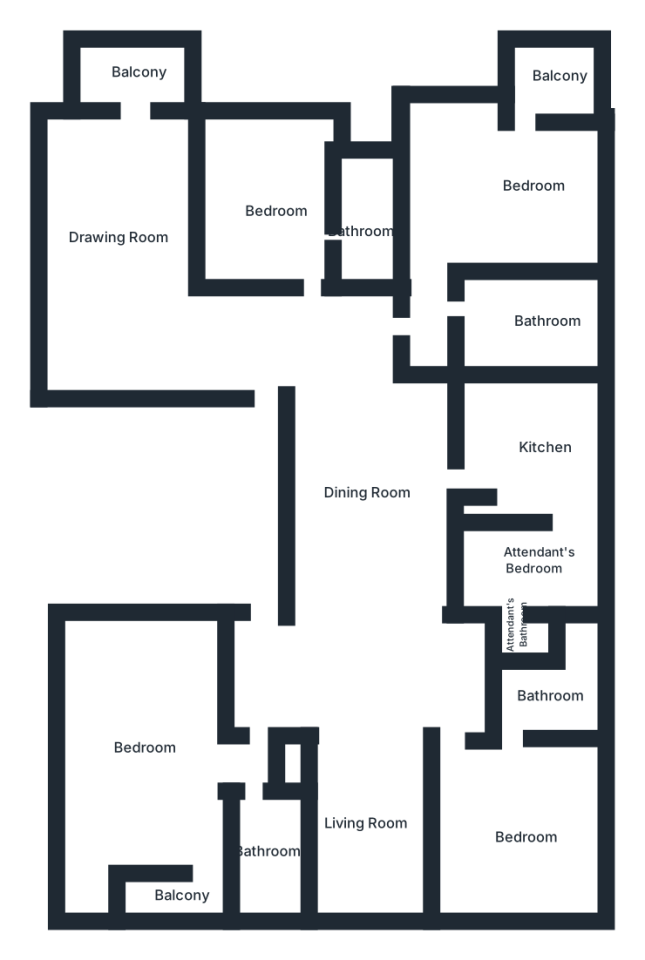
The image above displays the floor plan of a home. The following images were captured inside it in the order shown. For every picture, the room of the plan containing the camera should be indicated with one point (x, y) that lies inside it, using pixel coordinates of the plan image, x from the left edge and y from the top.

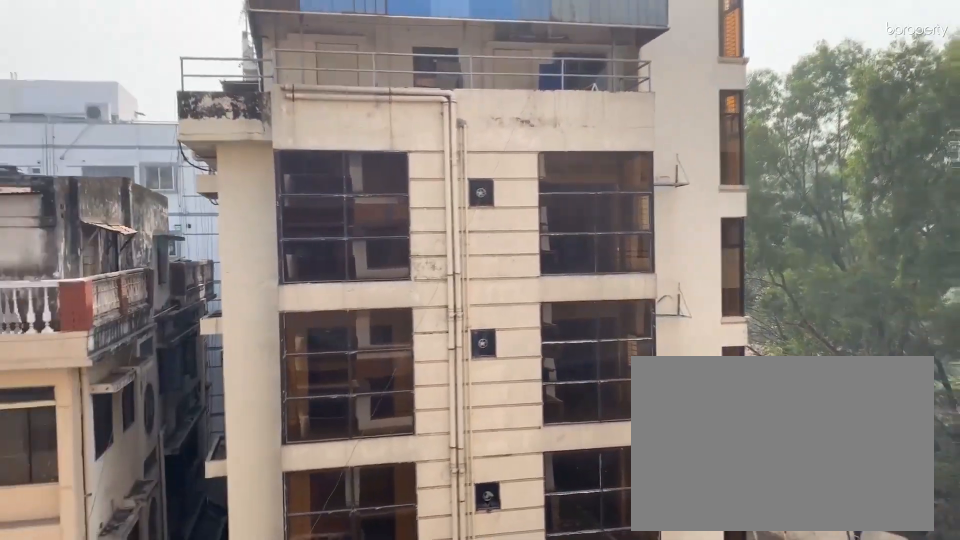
(136, 85)
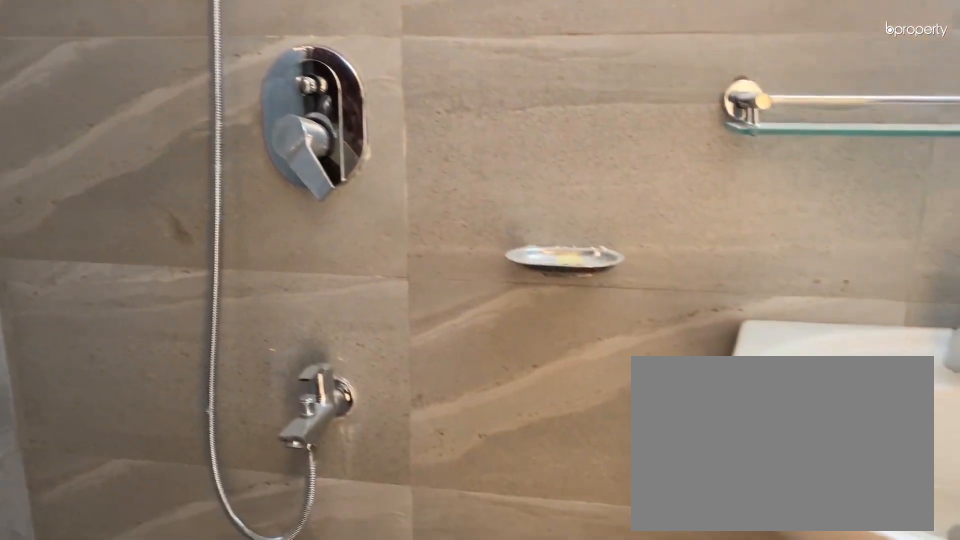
(362, 230)
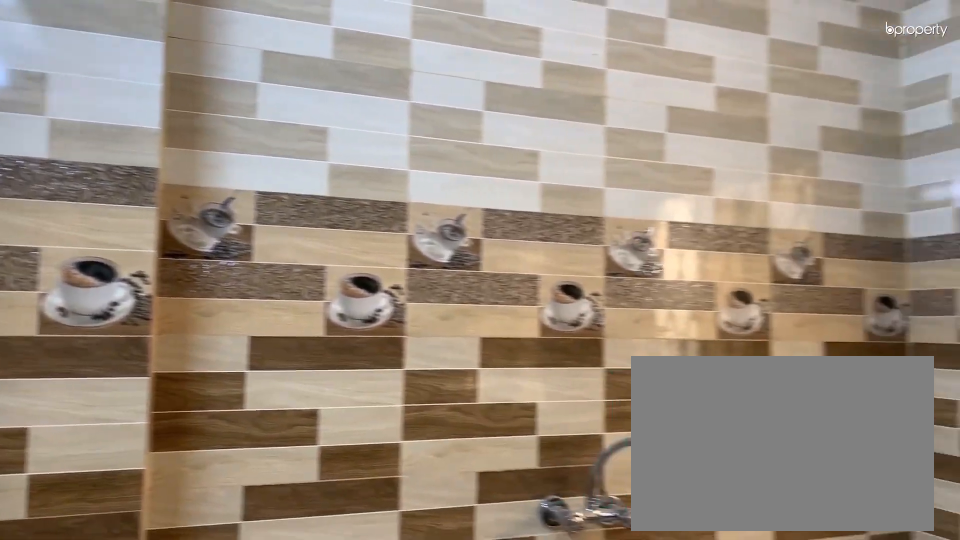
(503, 472)
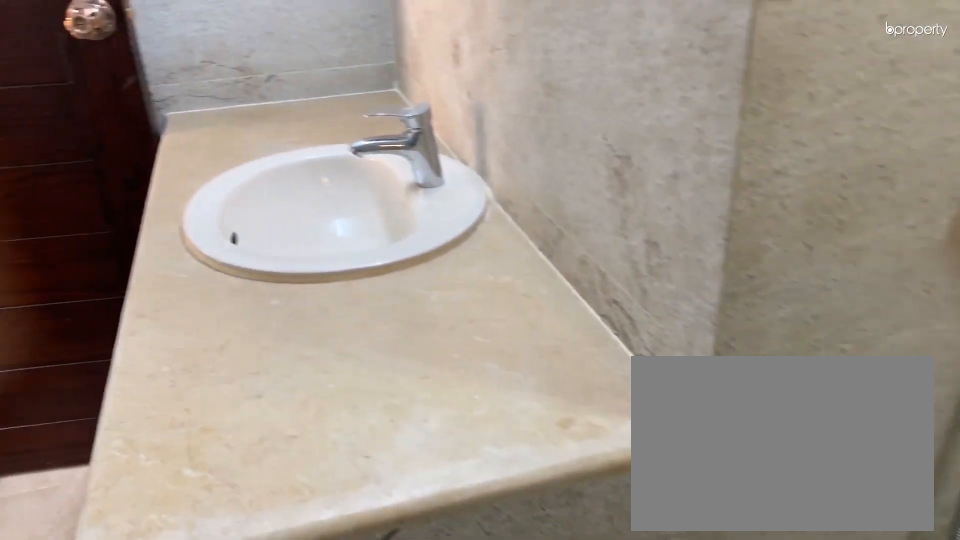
(549, 696)
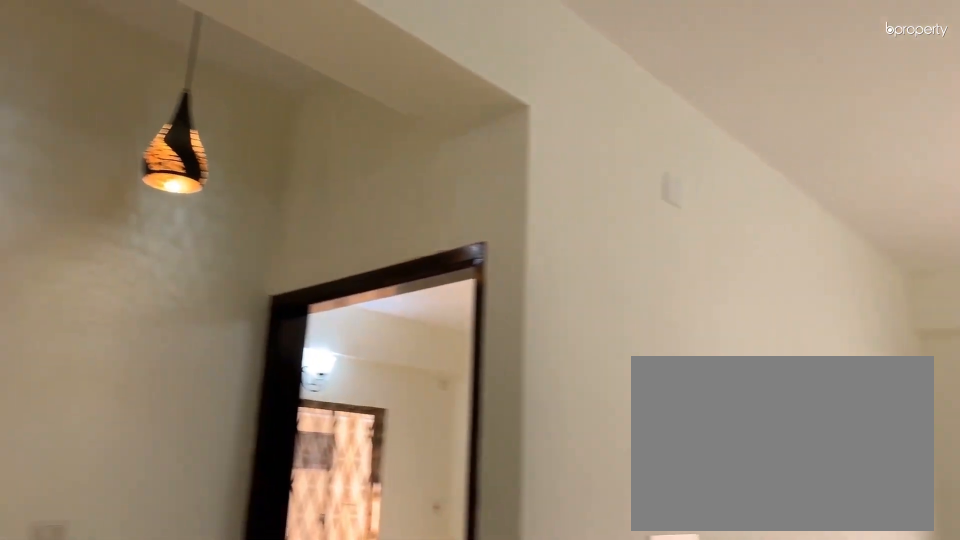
(358, 814)
